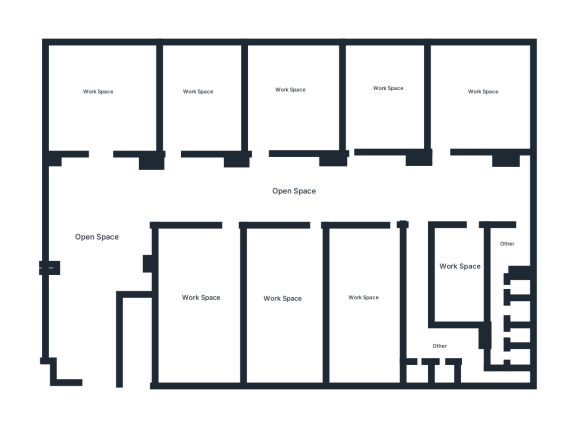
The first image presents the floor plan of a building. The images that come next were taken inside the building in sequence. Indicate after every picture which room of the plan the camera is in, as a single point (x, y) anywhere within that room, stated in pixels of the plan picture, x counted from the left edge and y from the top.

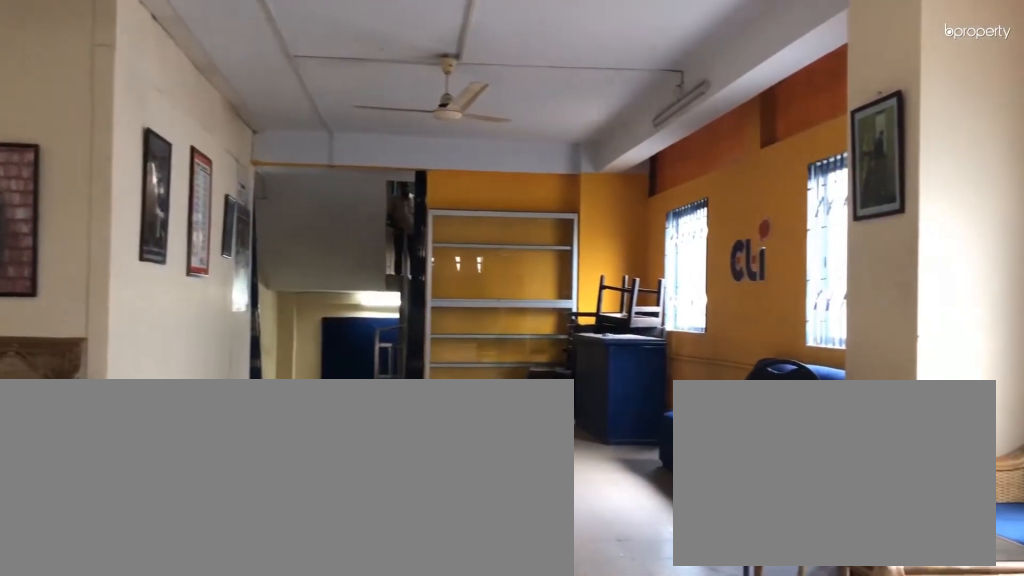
(99, 205)
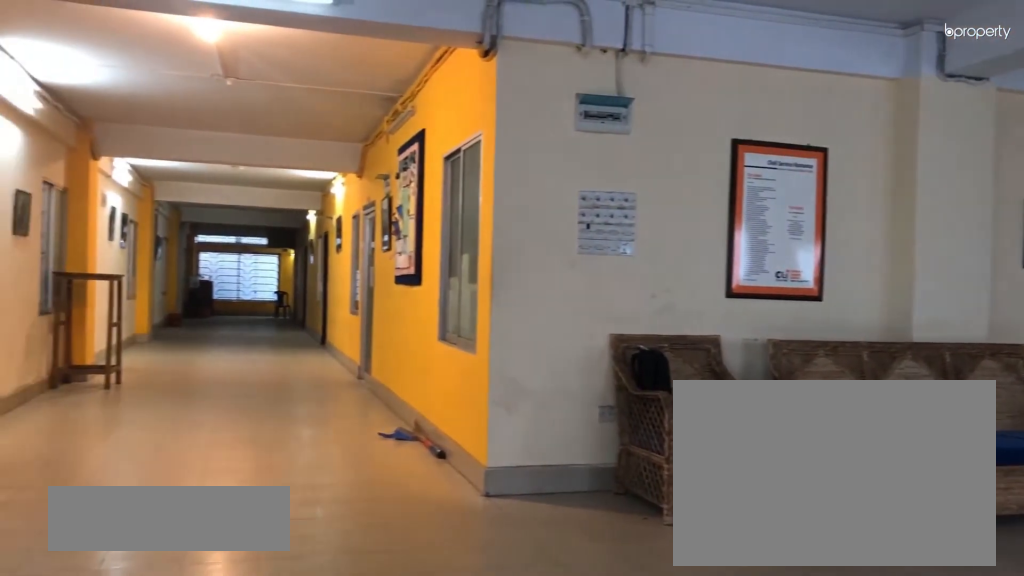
(100, 205)
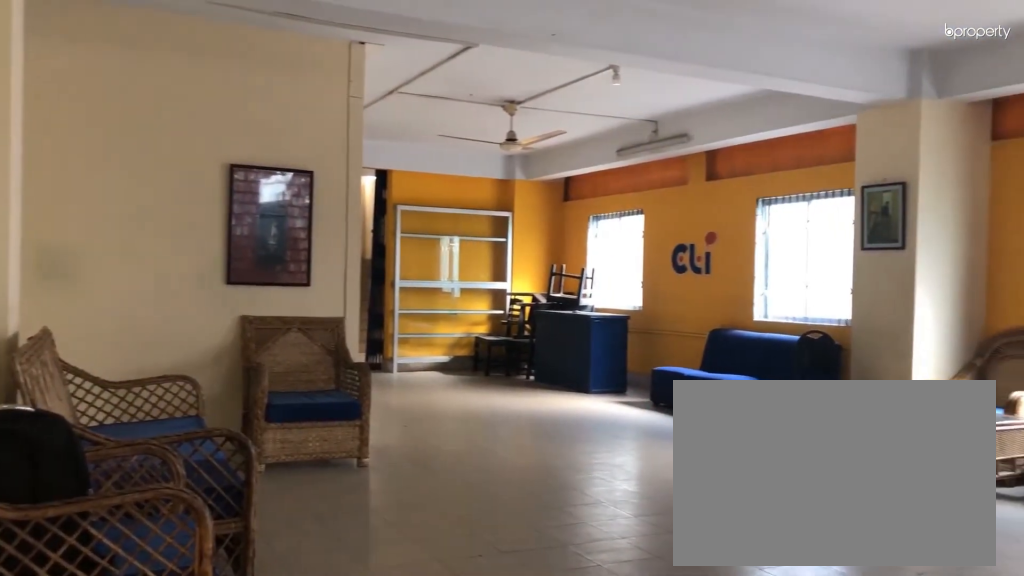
(100, 205)
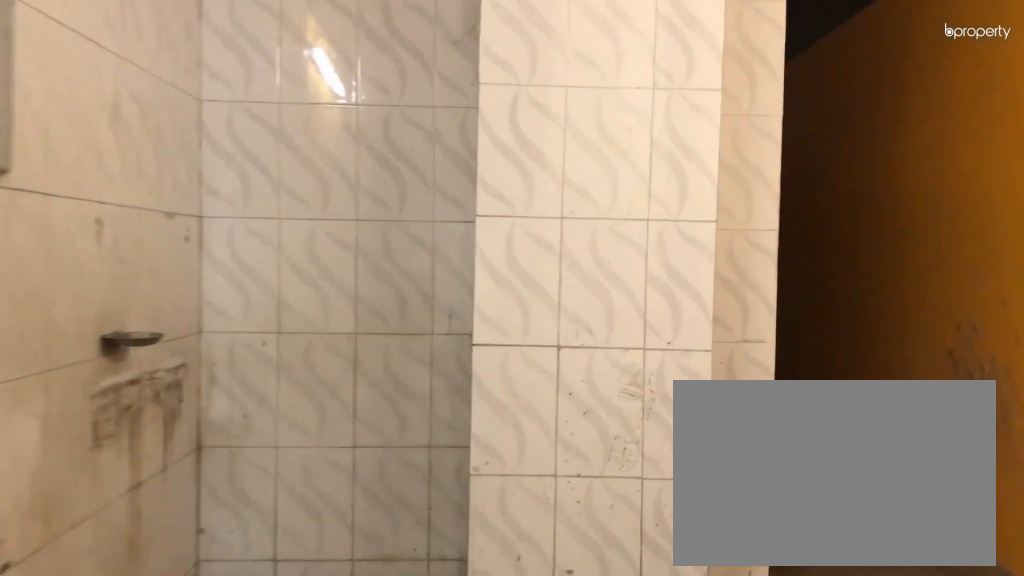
(508, 246)
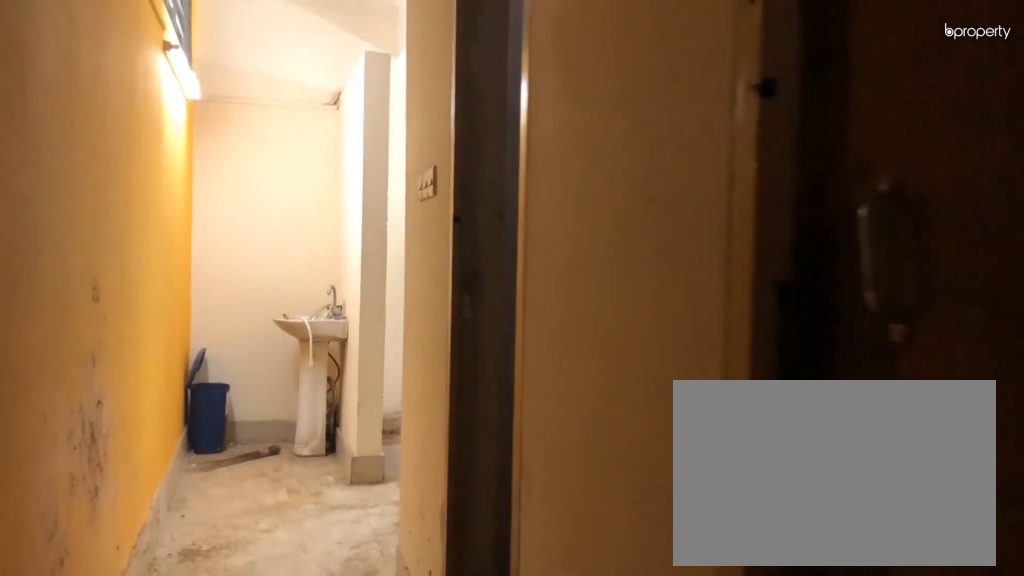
(498, 319)
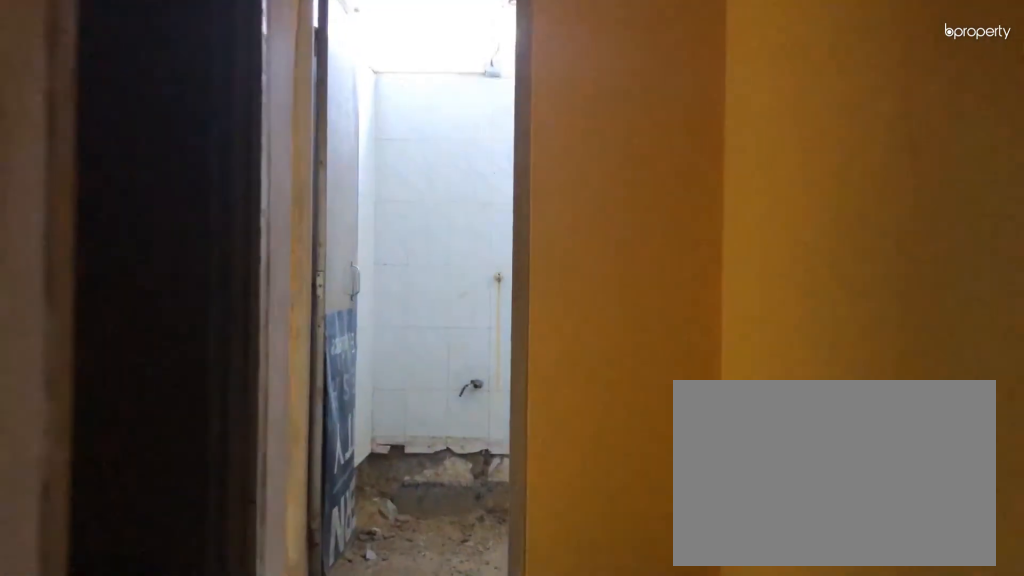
(416, 308)
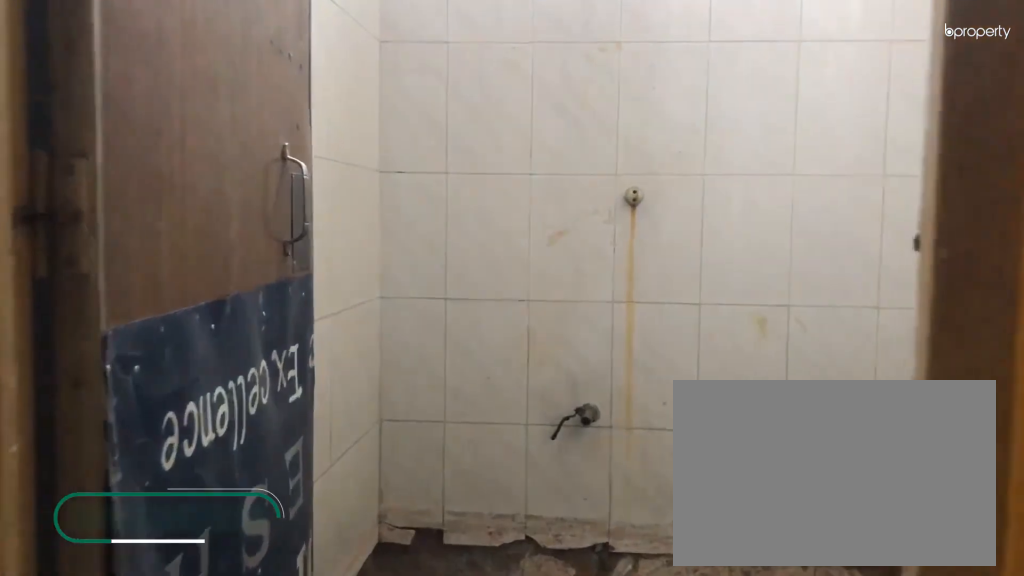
(446, 373)
